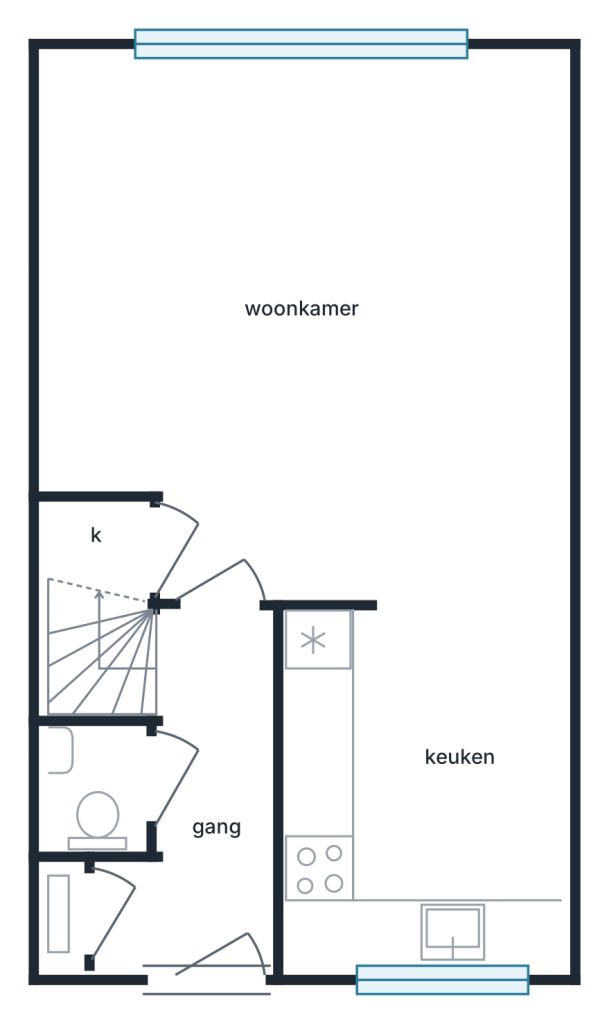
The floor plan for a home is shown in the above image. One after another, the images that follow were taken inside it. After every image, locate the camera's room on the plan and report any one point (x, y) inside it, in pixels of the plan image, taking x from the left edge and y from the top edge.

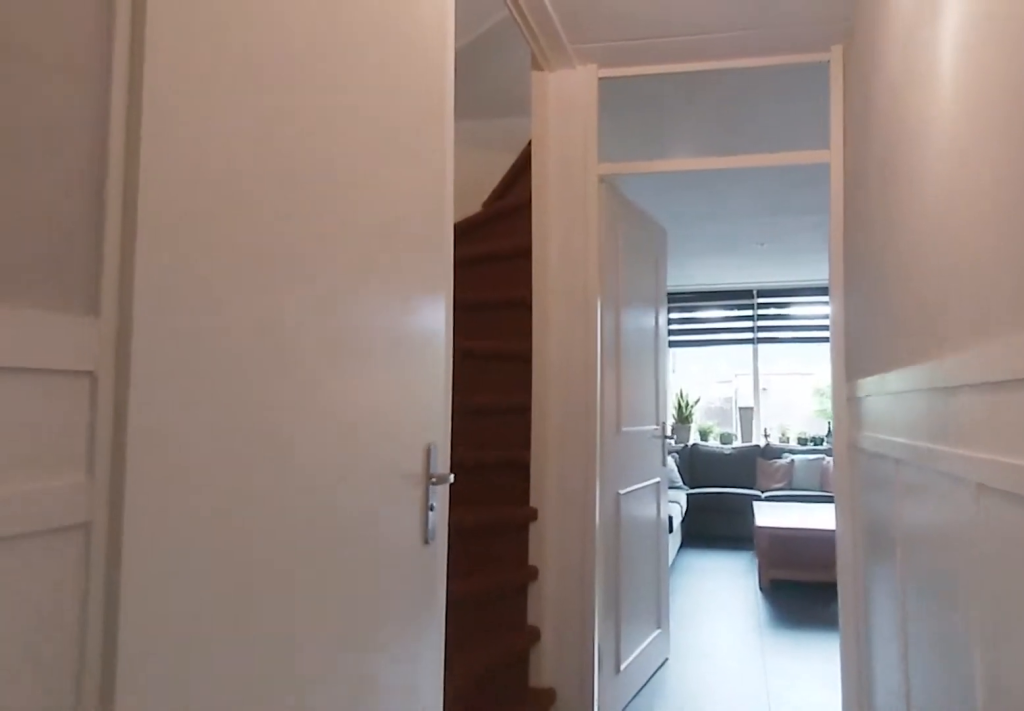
(205, 807)
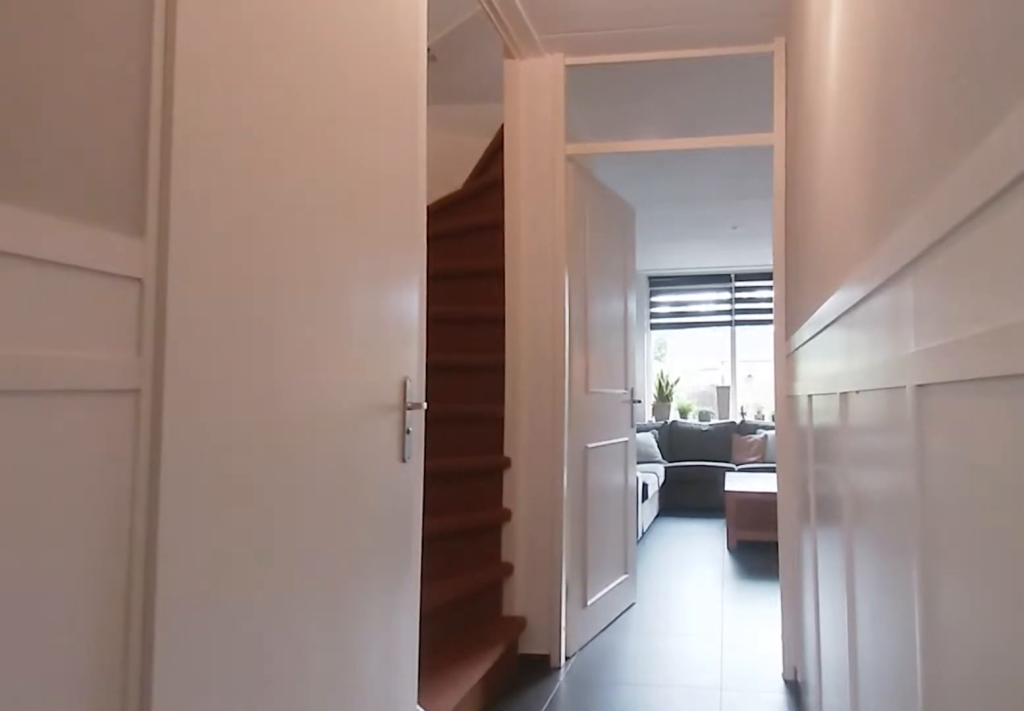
(205, 807)
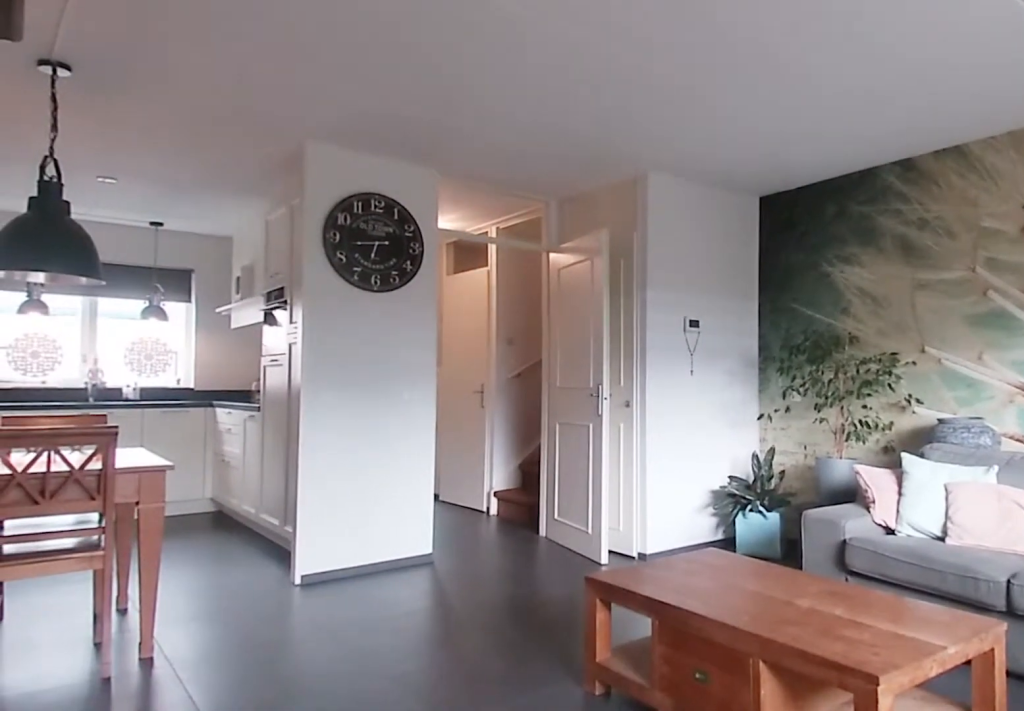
(317, 317)
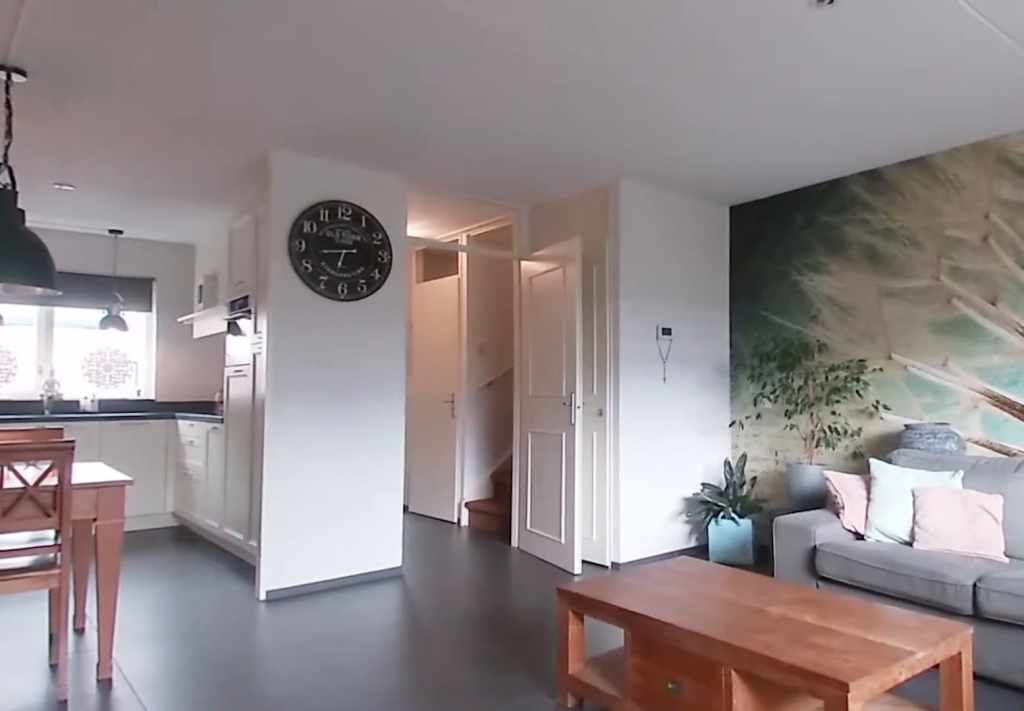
(317, 317)
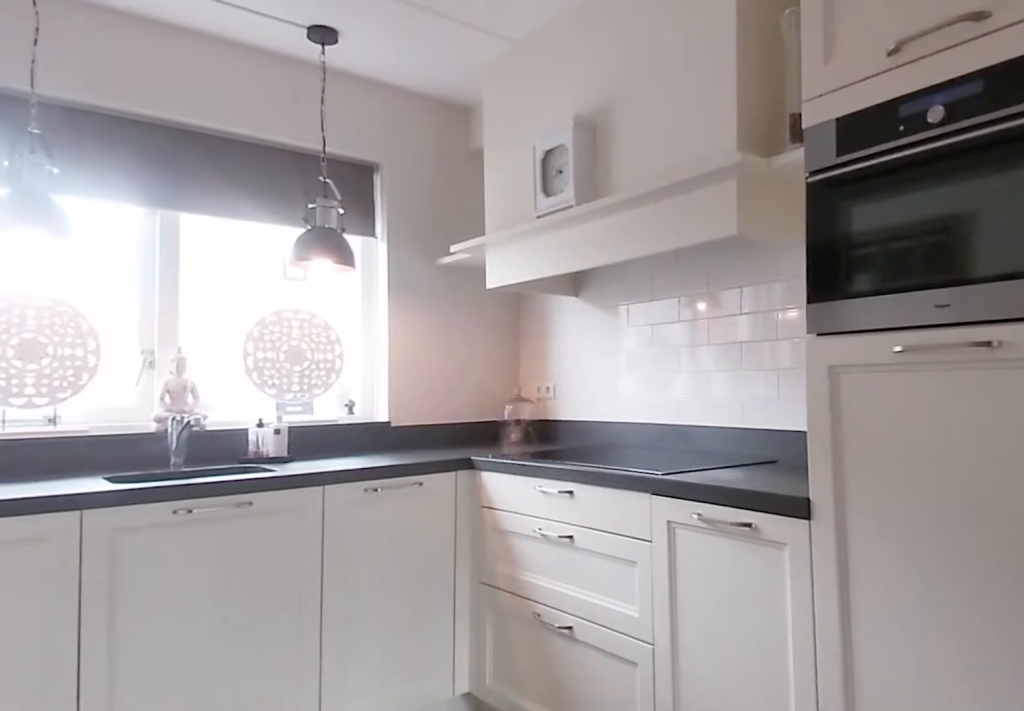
(423, 784)
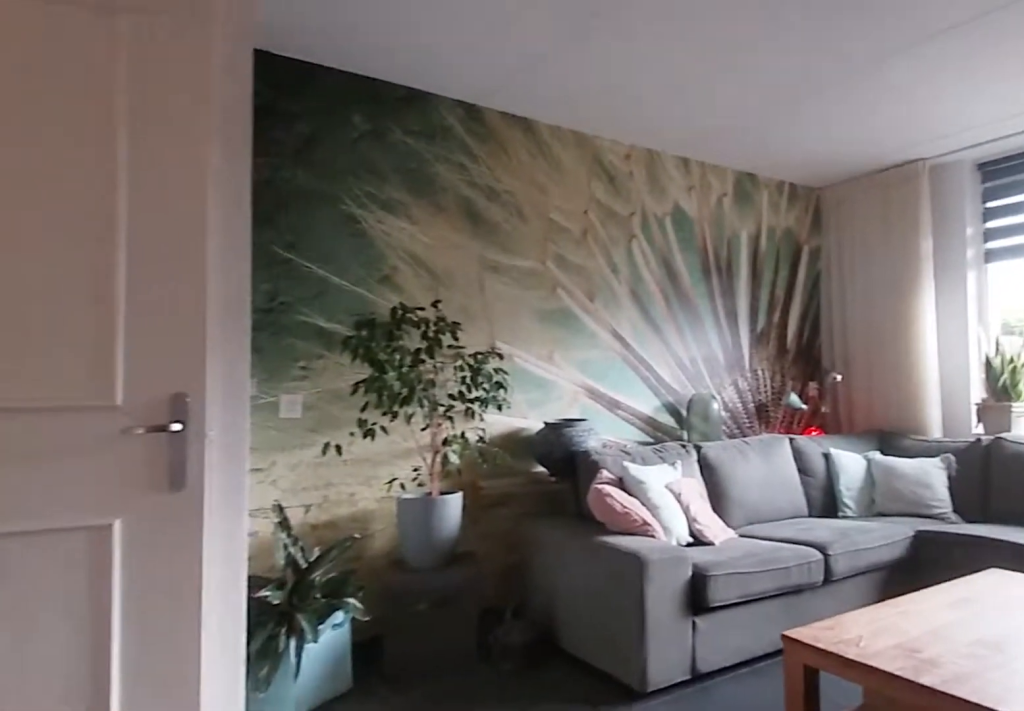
(314, 314)
